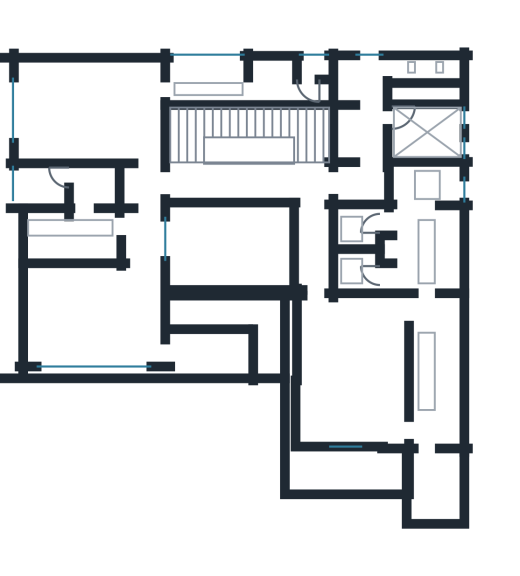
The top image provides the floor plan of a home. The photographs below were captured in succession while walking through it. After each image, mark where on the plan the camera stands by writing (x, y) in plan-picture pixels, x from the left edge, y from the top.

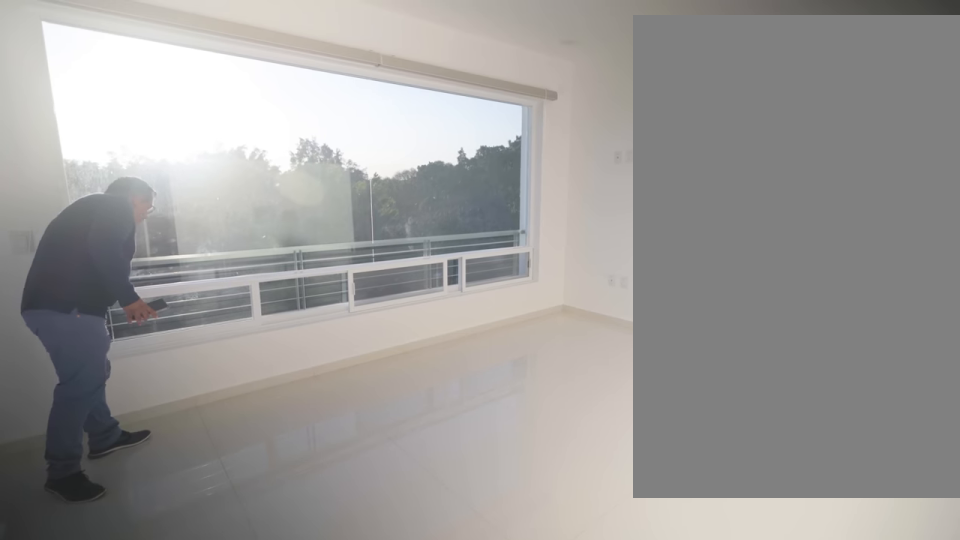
(141, 269)
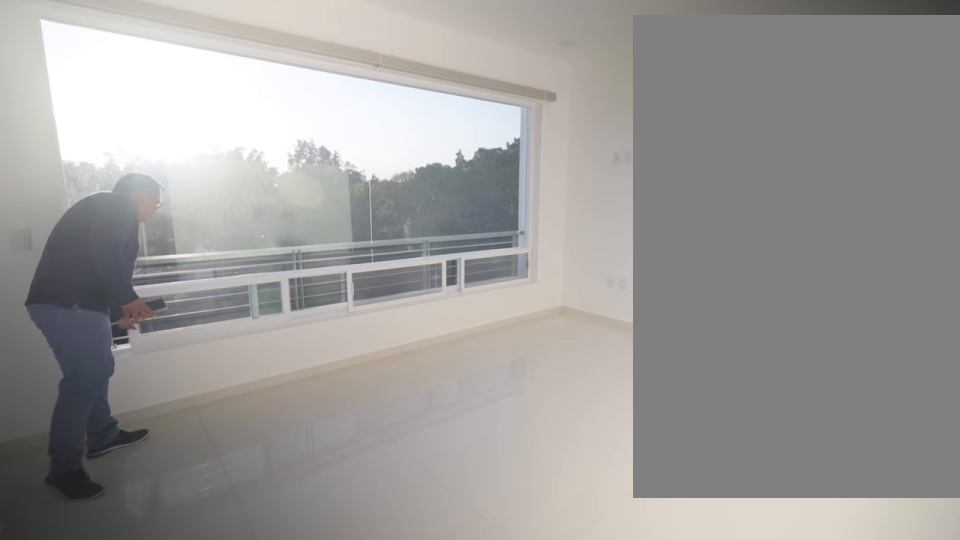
(141, 269)
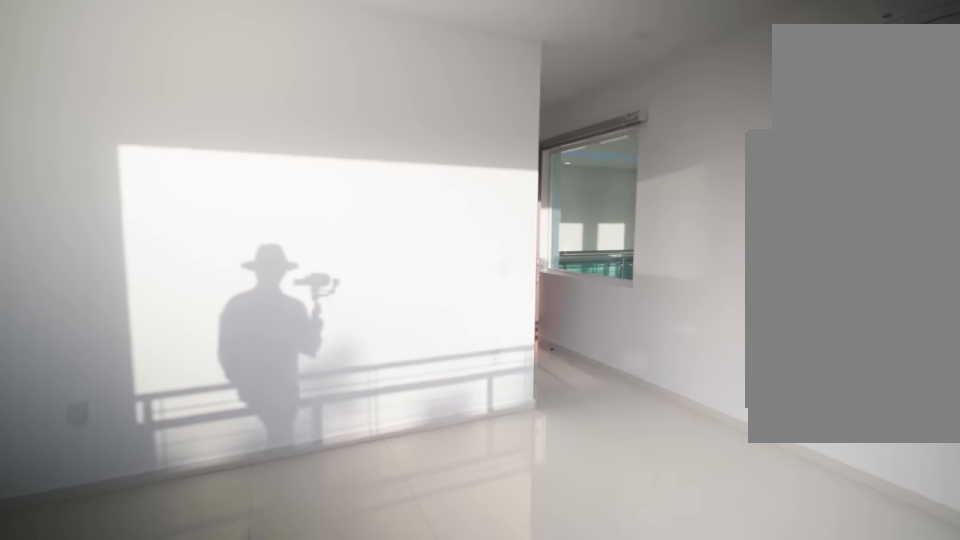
(62, 349)
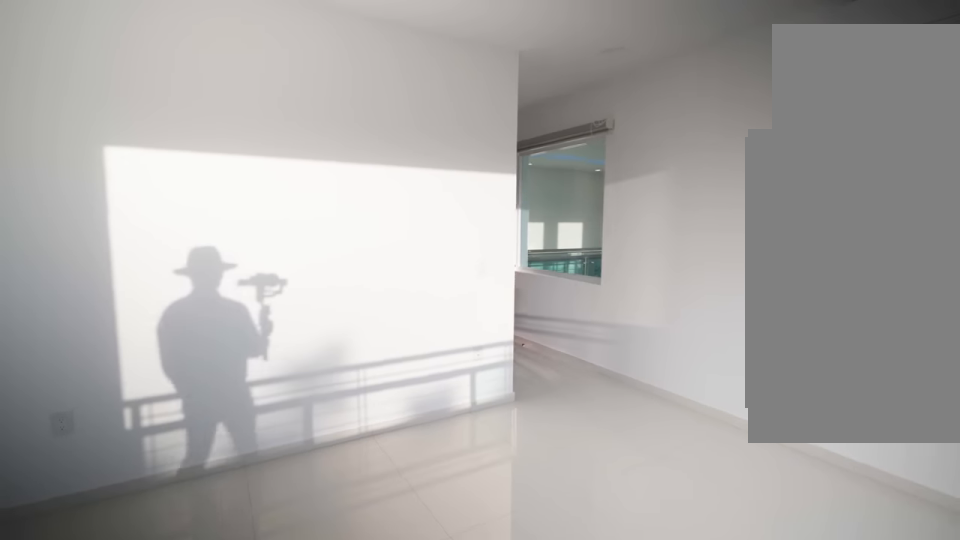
(53, 346)
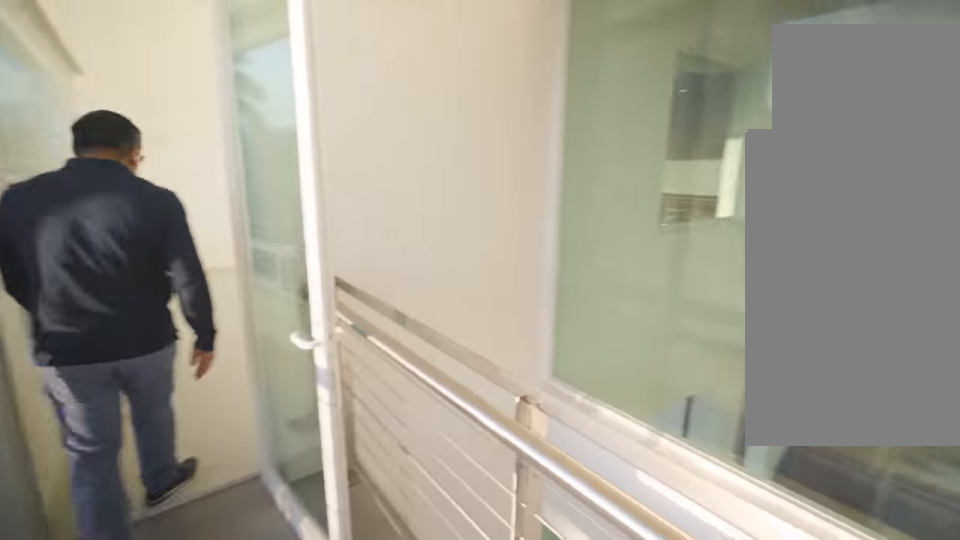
(210, 354)
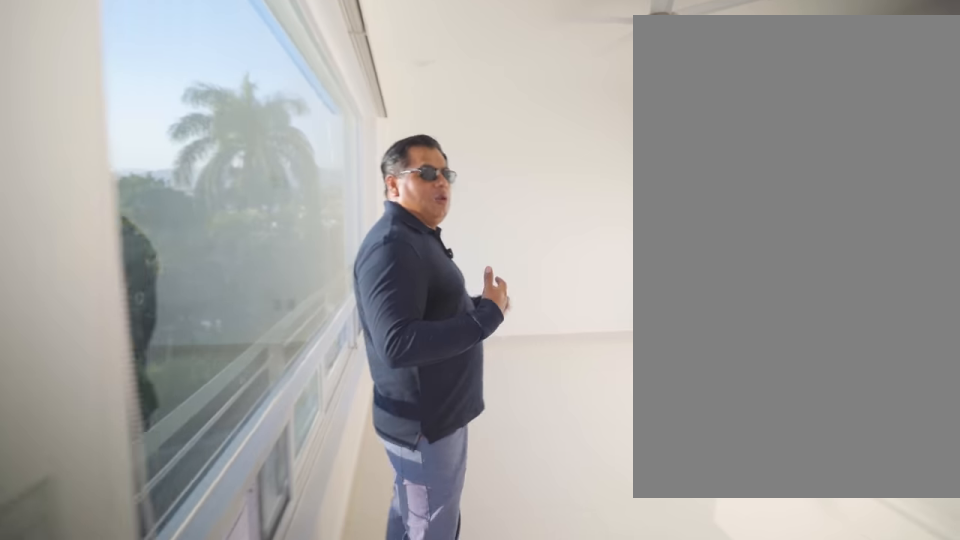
(153, 349)
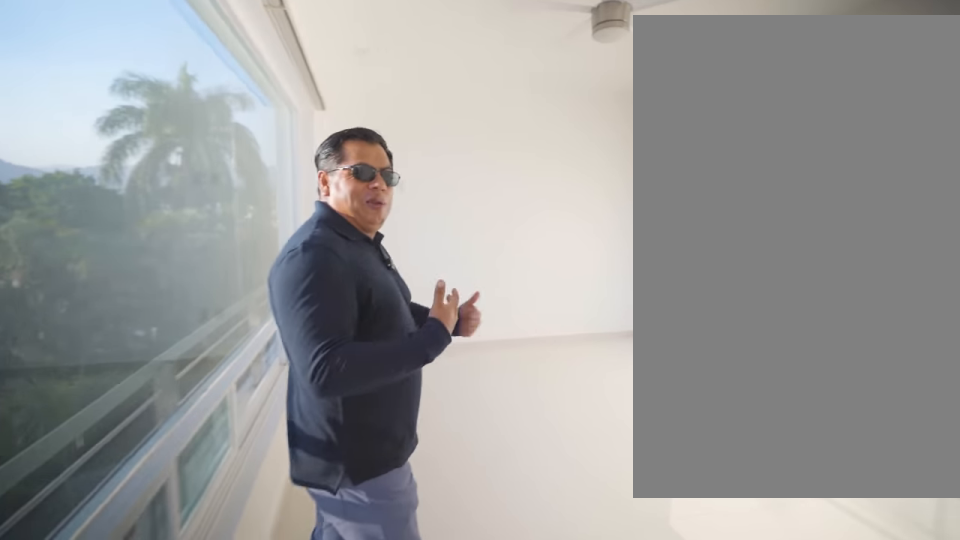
(146, 350)
